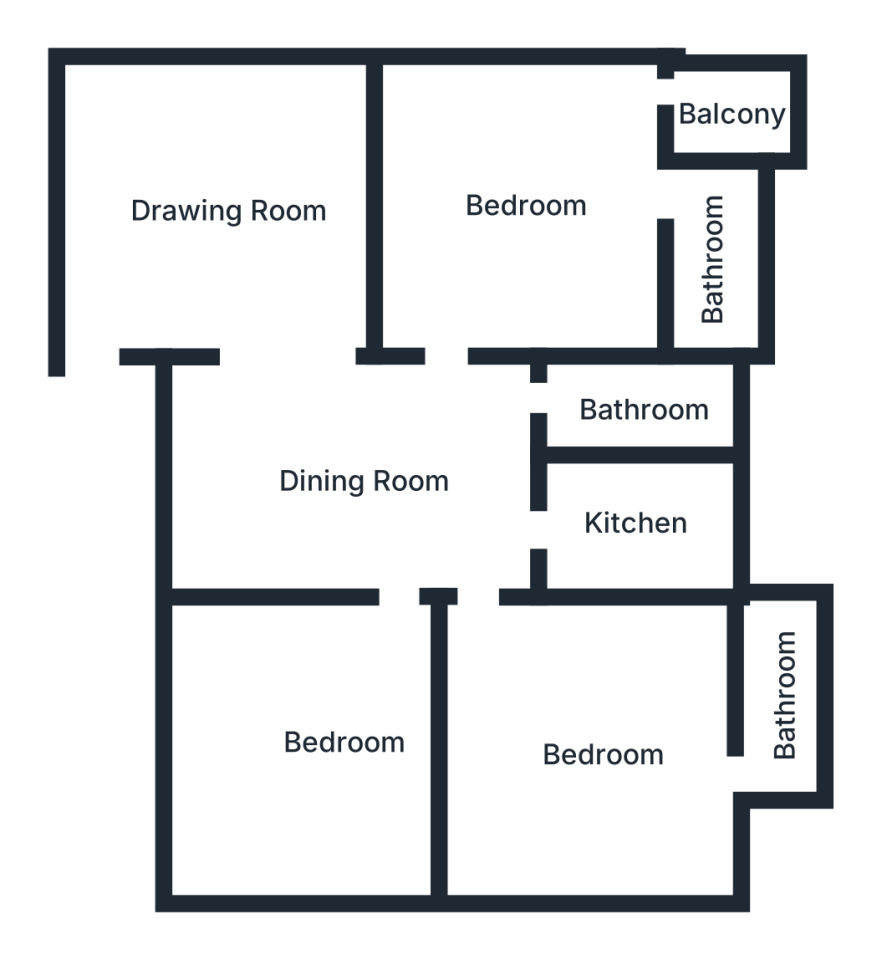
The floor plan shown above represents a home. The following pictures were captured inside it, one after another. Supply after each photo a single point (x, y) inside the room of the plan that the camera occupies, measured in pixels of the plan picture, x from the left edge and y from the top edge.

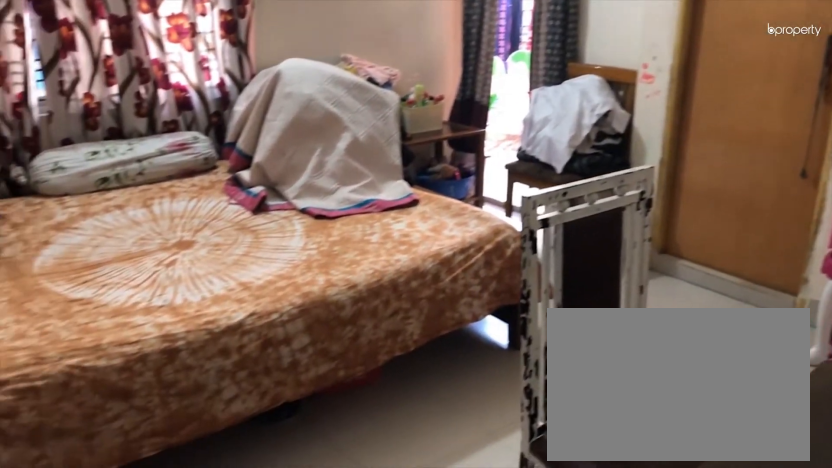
(526, 202)
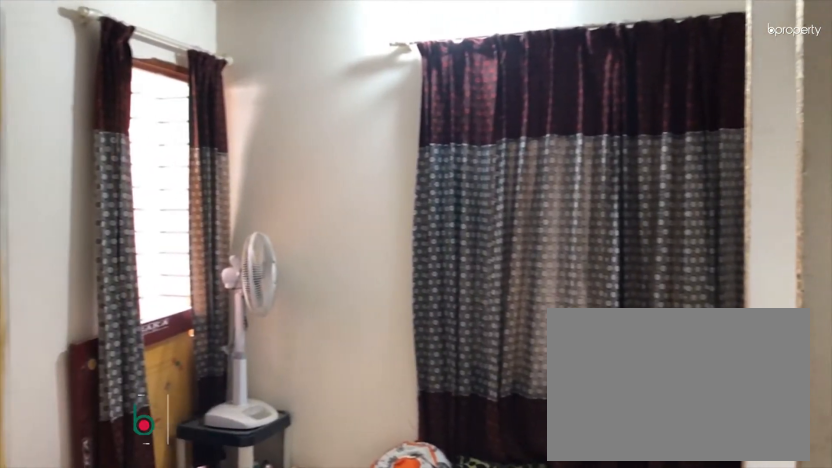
(605, 763)
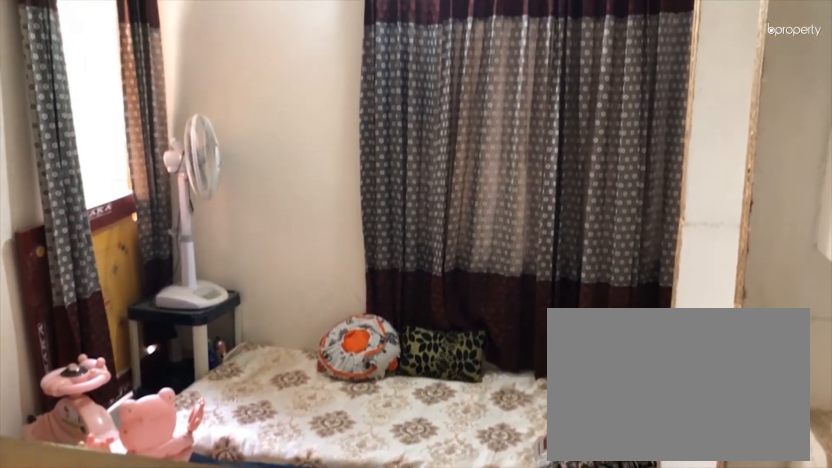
(605, 764)
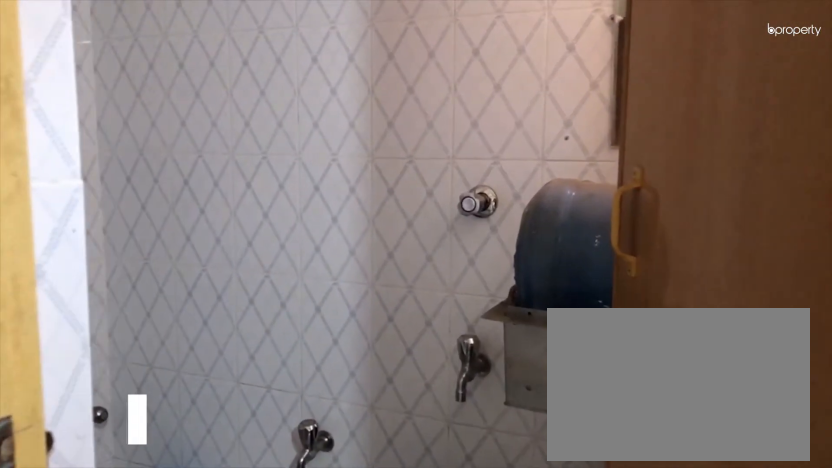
(783, 702)
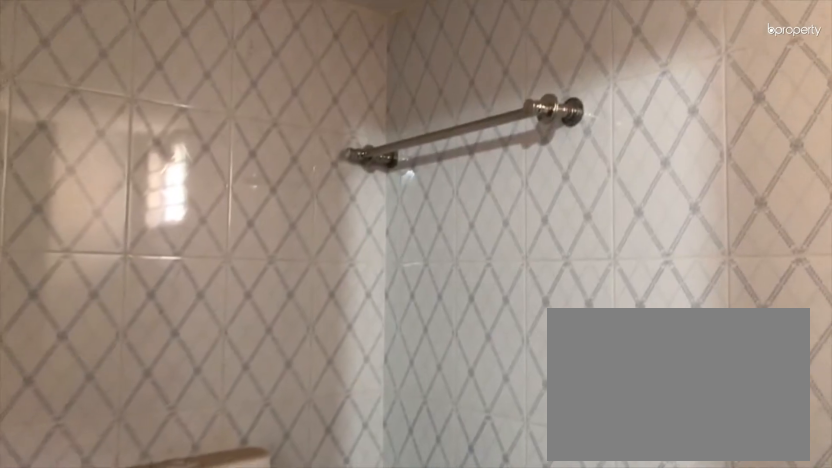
(783, 702)
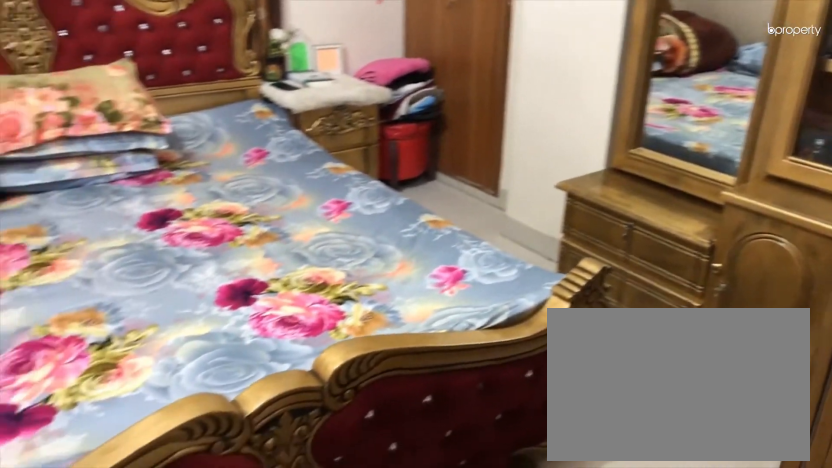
(342, 744)
